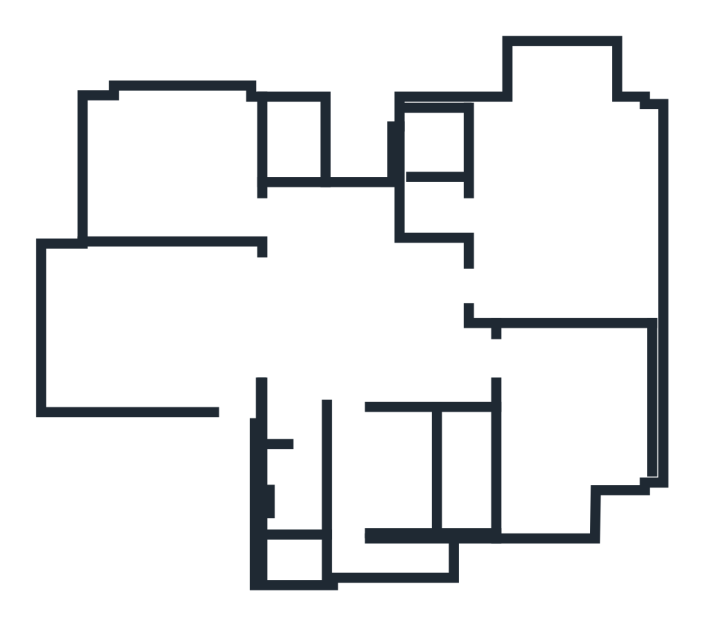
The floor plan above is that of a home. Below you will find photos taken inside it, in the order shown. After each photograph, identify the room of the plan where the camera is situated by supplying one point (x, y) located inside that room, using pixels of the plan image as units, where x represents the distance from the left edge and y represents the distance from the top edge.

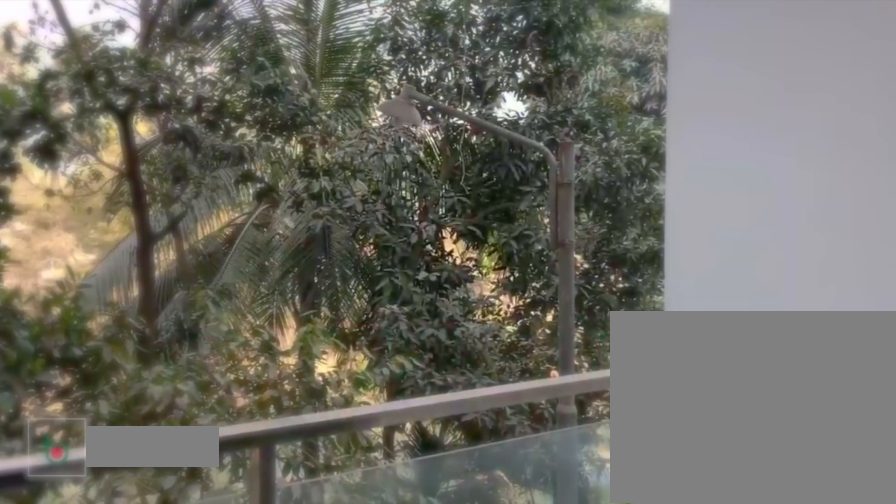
(536, 508)
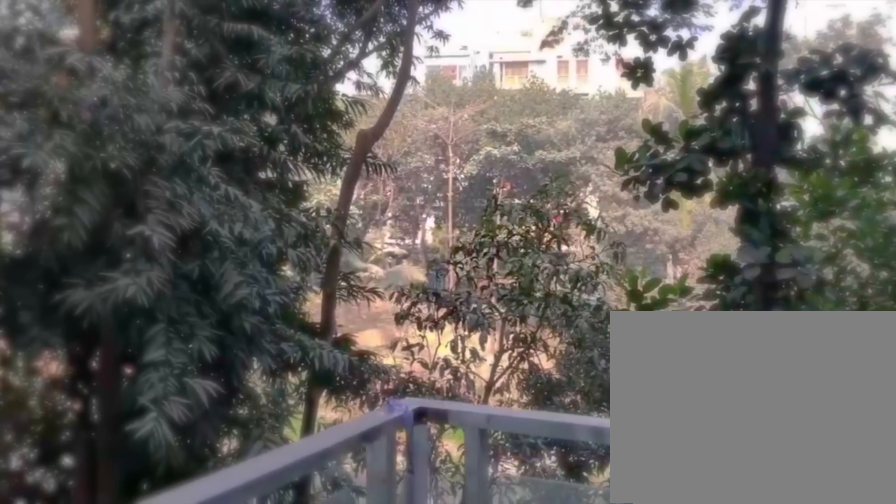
(540, 504)
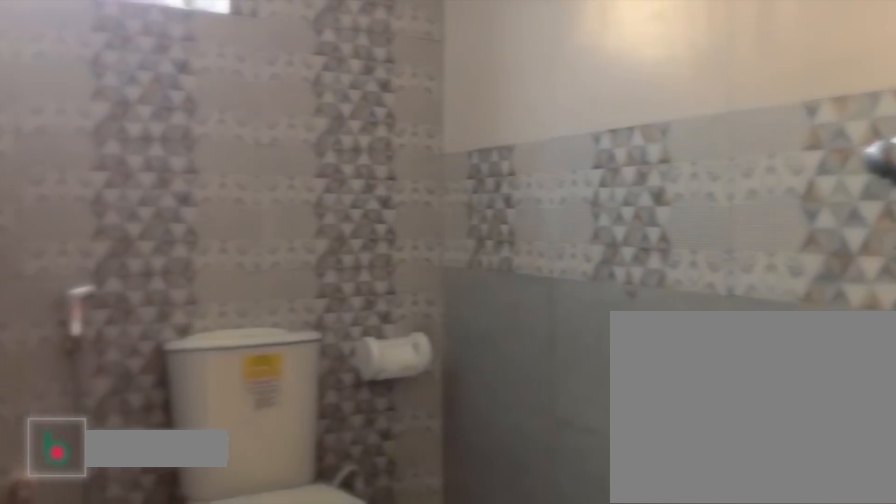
(462, 480)
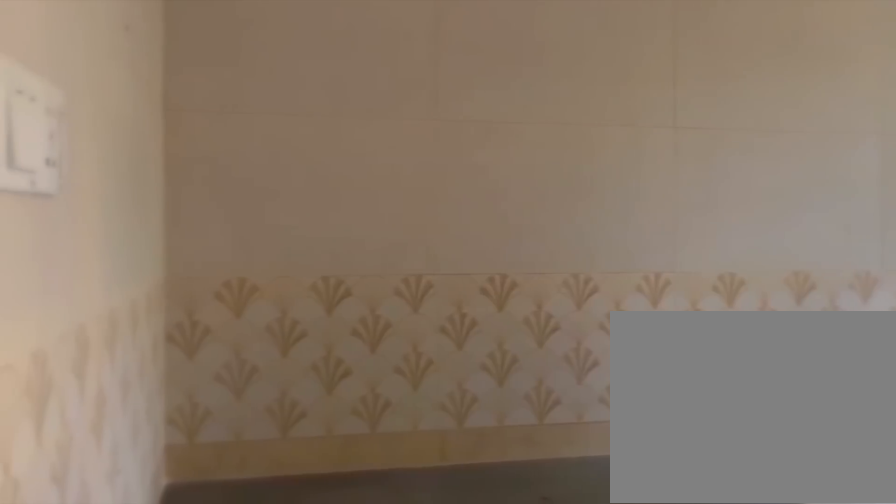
(377, 484)
